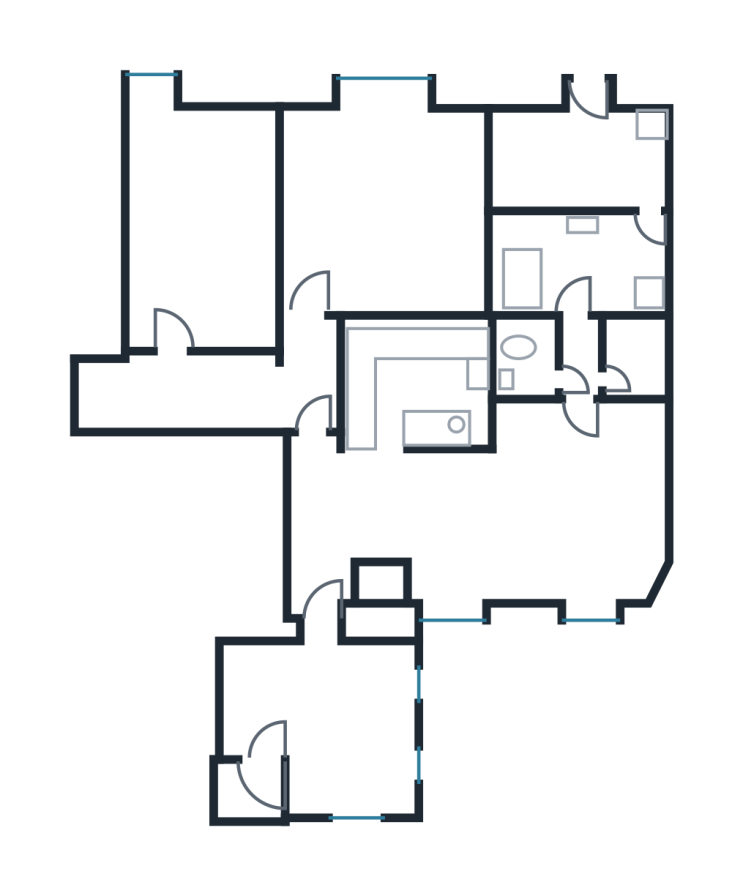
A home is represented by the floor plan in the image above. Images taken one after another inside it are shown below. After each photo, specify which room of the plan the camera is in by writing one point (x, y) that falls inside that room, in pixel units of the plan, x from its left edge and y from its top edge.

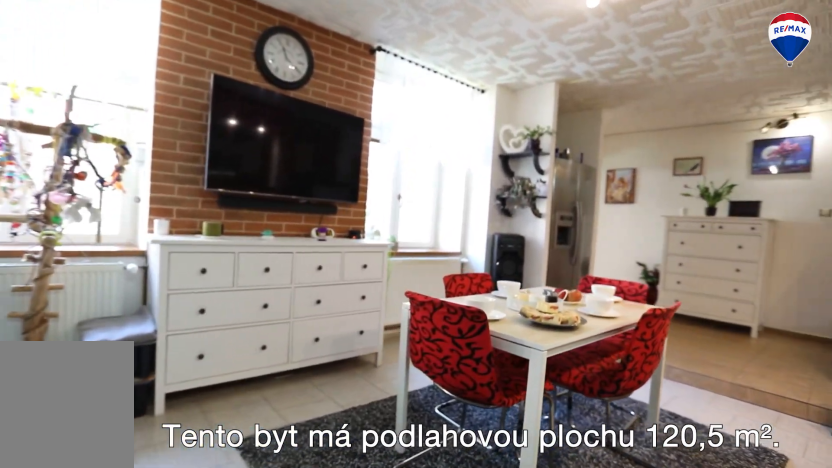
(578, 505)
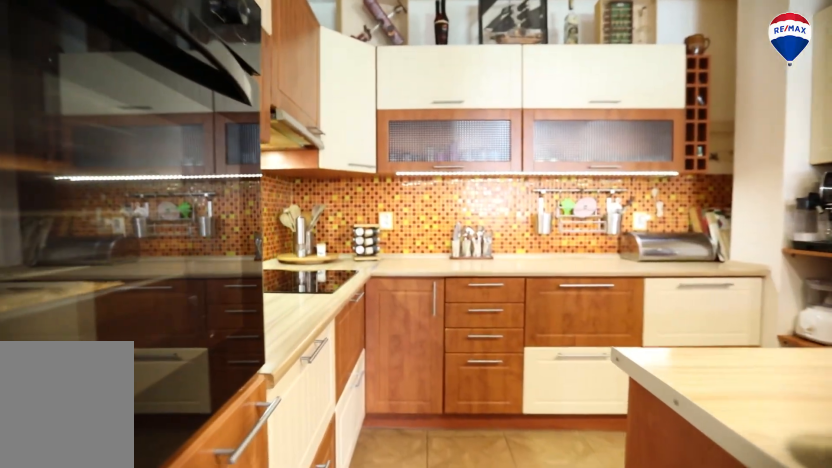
(416, 388)
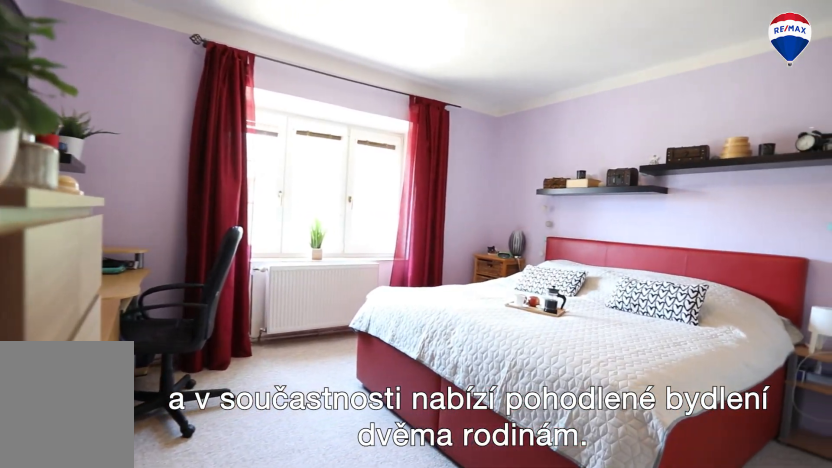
(389, 200)
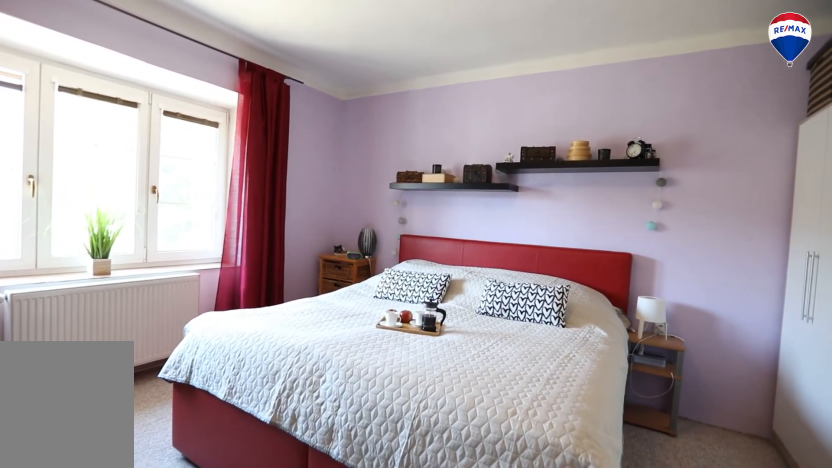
(389, 200)
